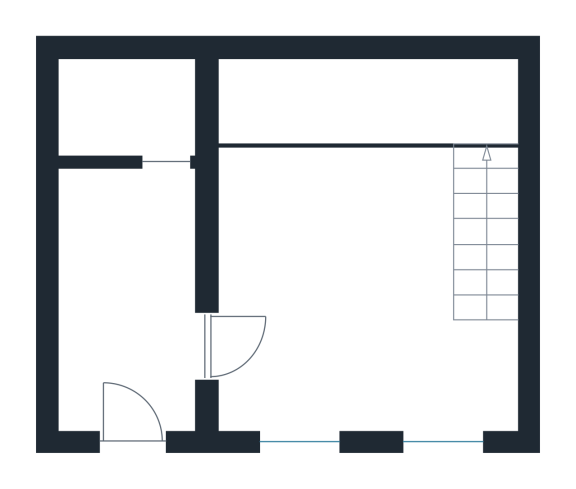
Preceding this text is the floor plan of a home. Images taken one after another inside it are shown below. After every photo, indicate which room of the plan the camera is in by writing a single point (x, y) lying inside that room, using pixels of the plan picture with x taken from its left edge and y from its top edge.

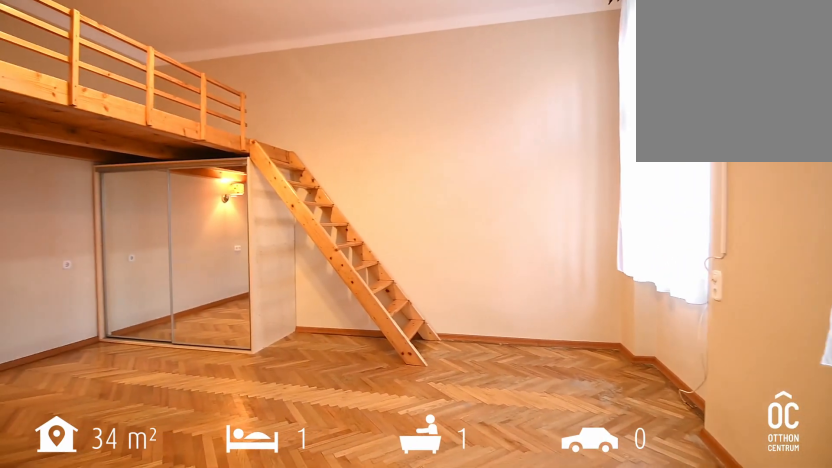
(366, 258)
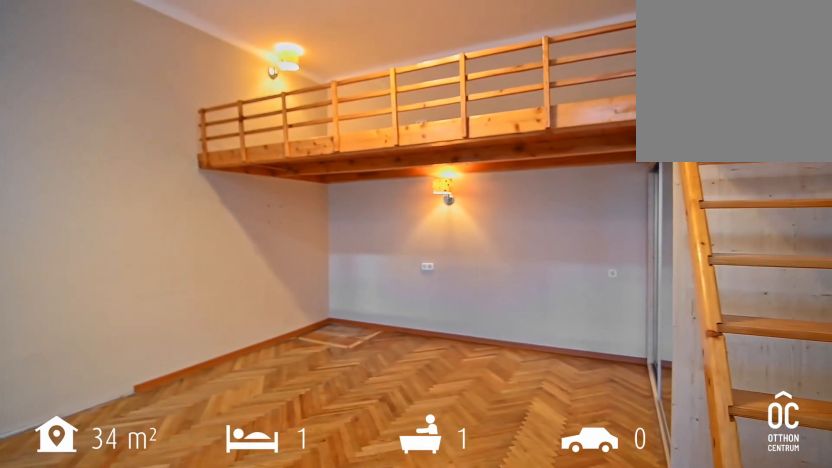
(366, 259)
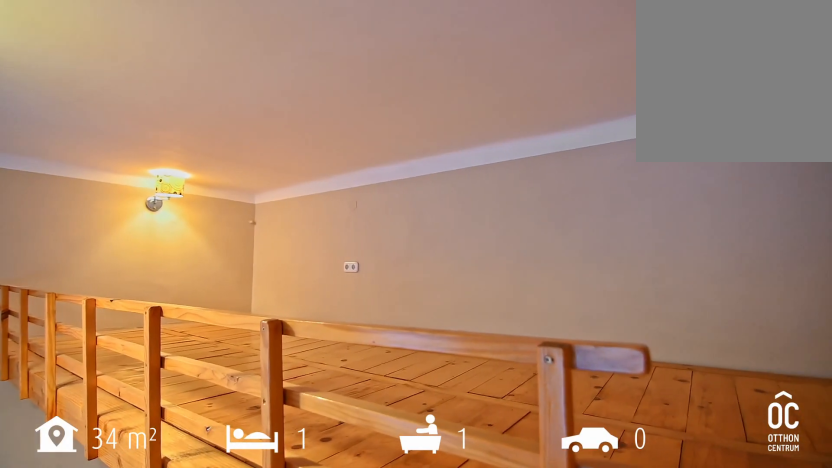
(361, 100)
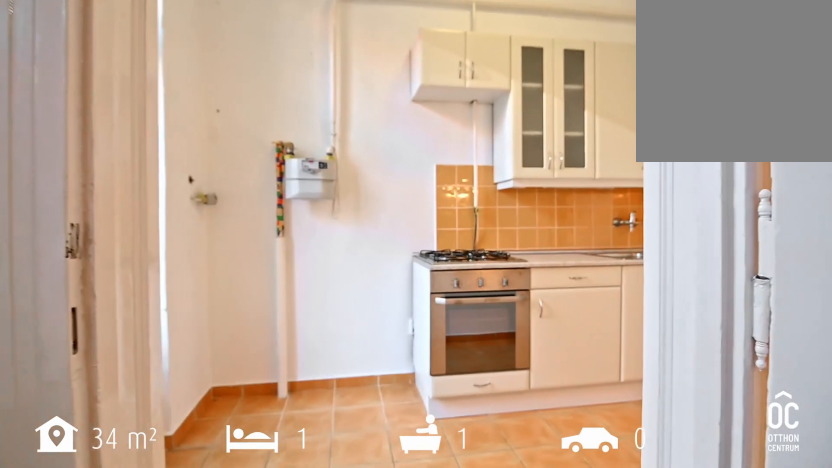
(123, 292)
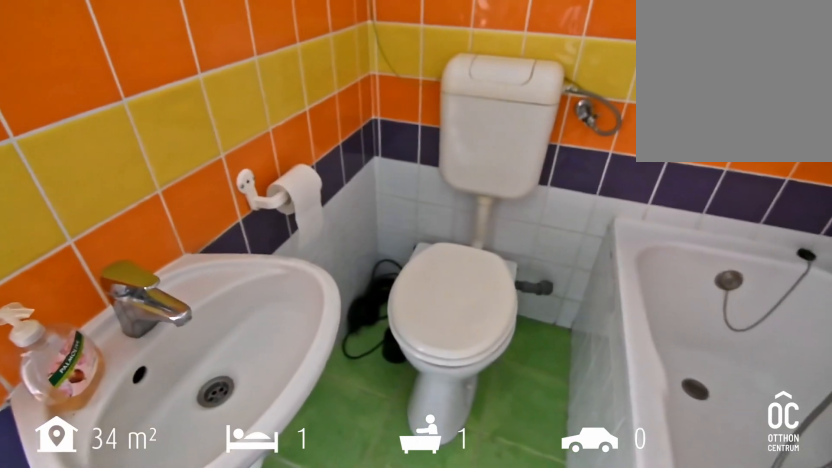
(123, 106)
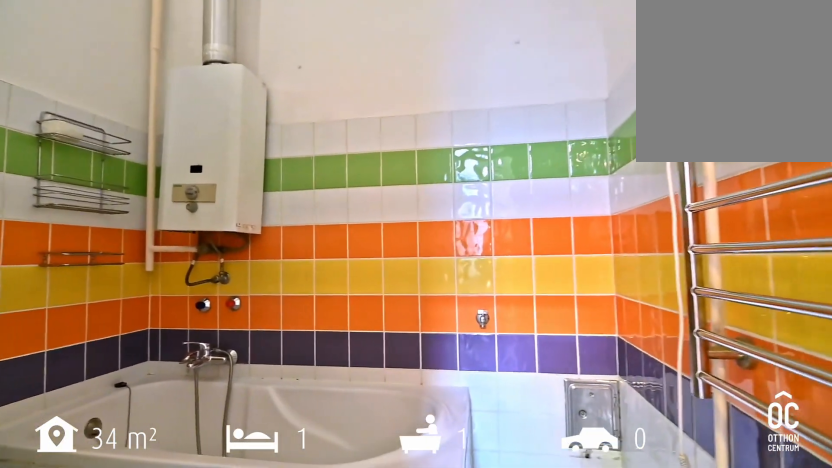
(123, 106)
